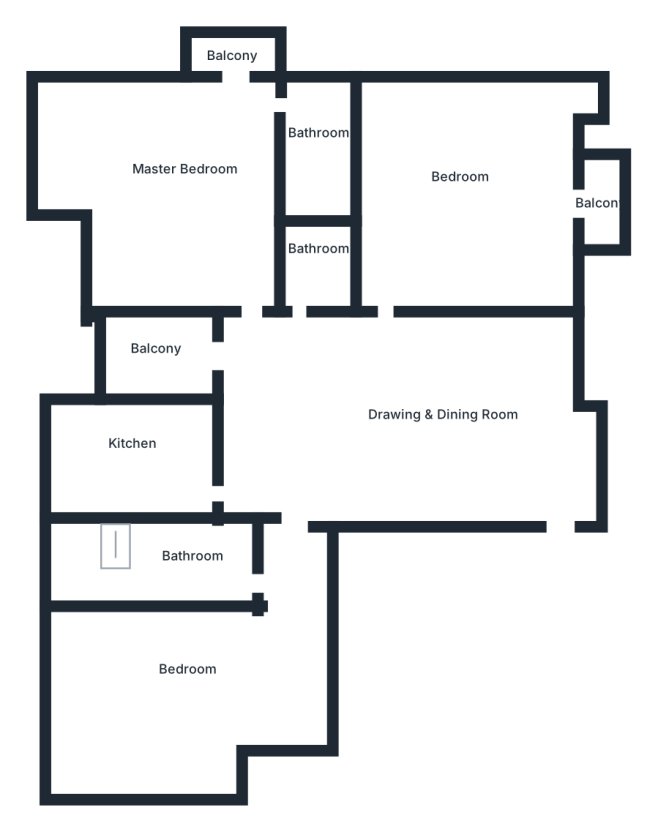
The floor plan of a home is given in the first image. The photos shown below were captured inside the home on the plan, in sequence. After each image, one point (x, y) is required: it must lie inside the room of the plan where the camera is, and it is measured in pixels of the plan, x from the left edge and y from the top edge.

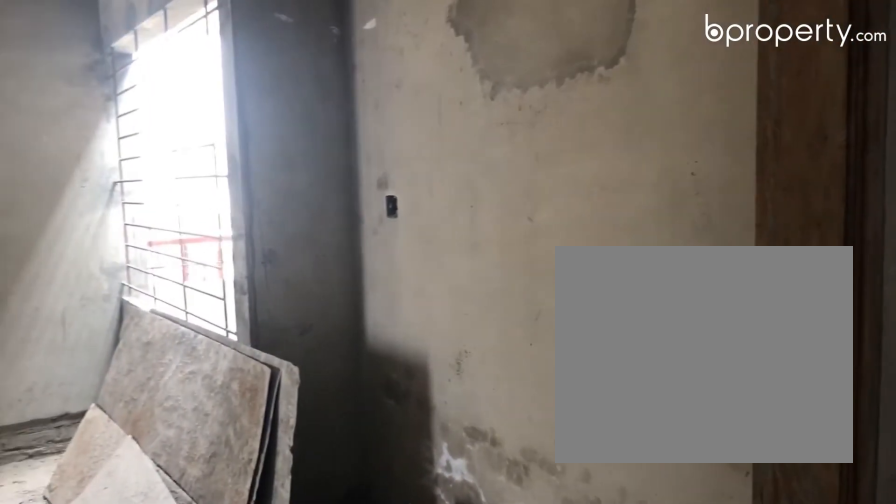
(561, 521)
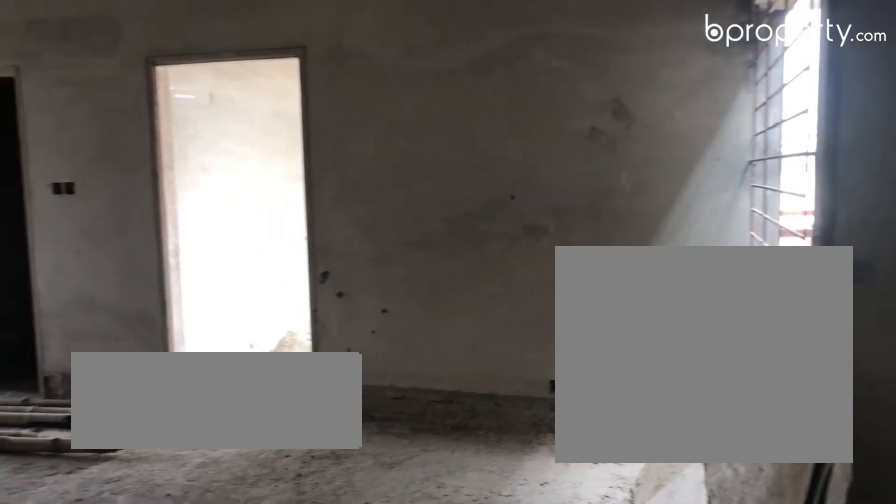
(419, 409)
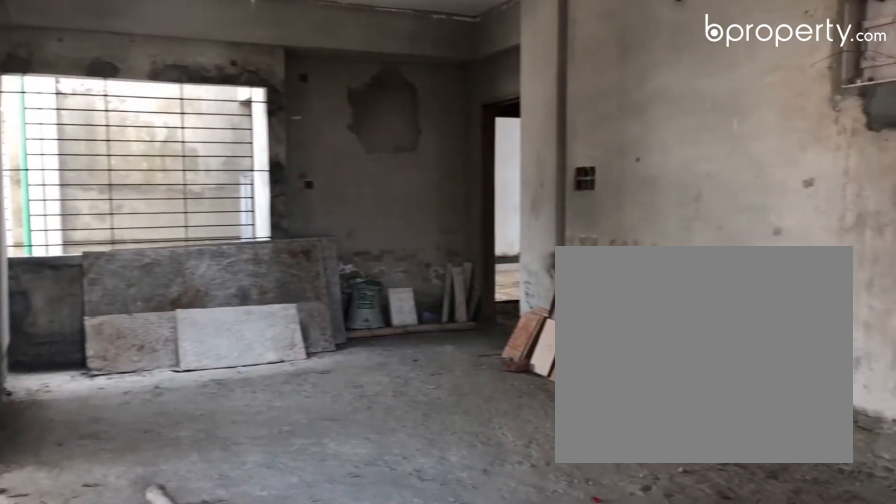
(419, 409)
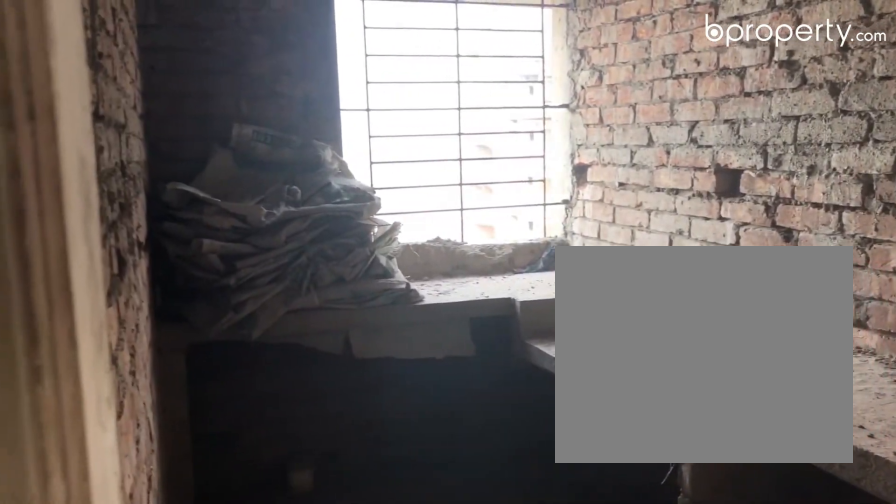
(133, 458)
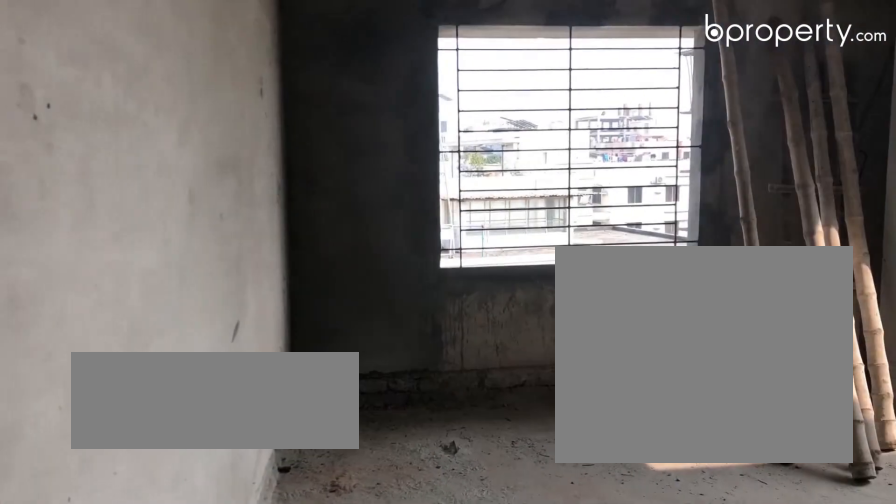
(449, 185)
